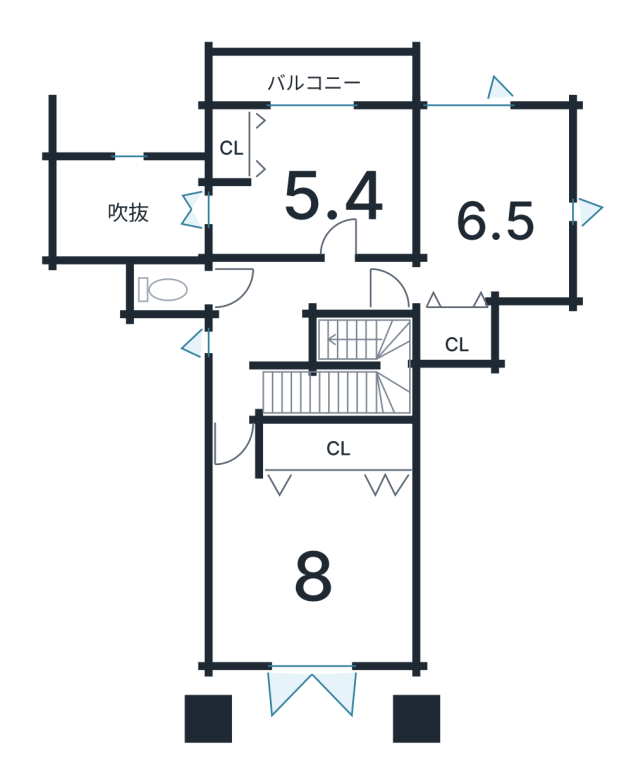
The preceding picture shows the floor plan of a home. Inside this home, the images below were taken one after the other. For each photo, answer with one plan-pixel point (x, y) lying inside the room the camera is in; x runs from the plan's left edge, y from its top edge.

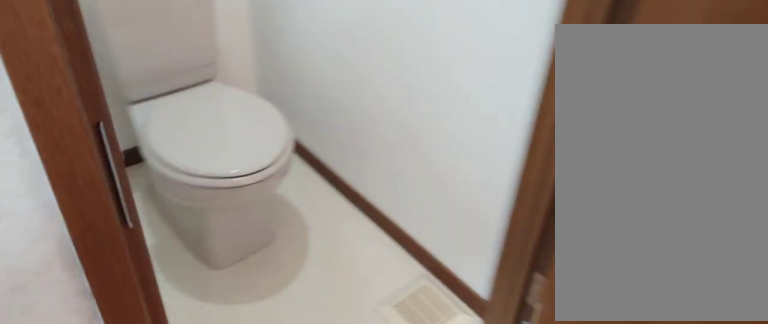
(161, 297)
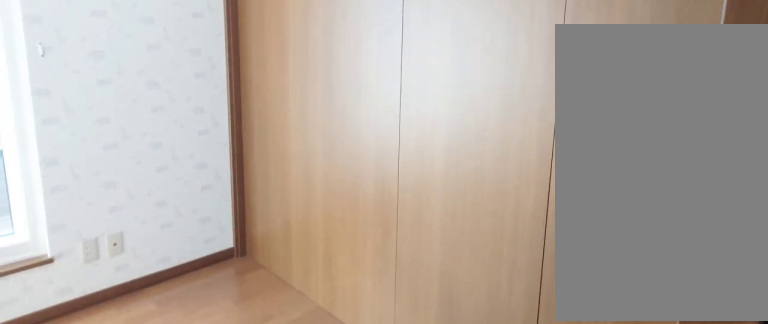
(313, 194)
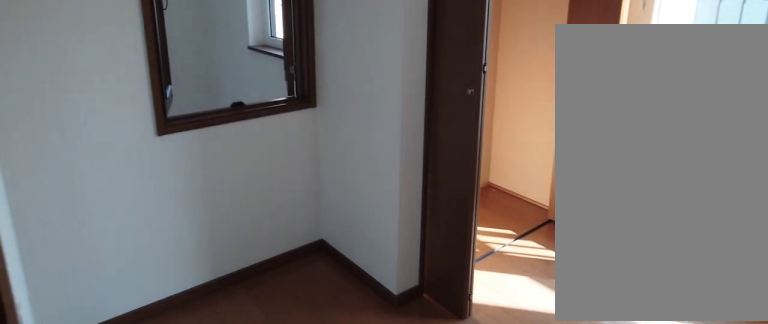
(313, 194)
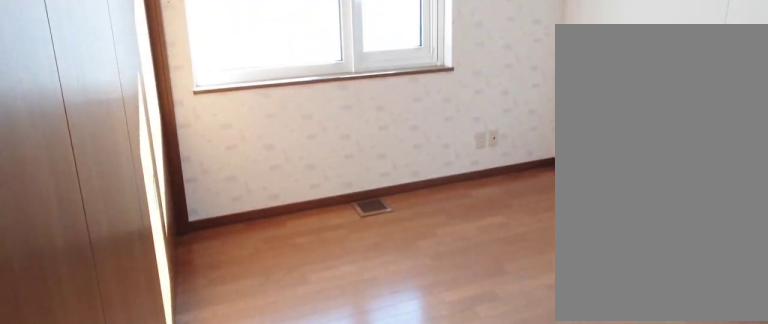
(488, 200)
